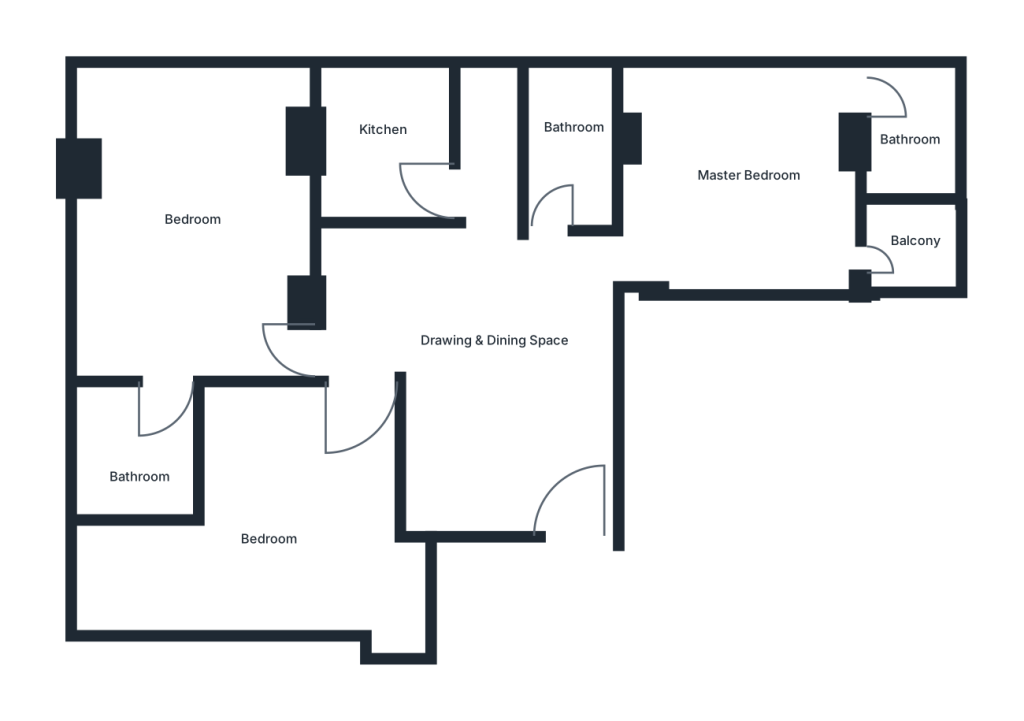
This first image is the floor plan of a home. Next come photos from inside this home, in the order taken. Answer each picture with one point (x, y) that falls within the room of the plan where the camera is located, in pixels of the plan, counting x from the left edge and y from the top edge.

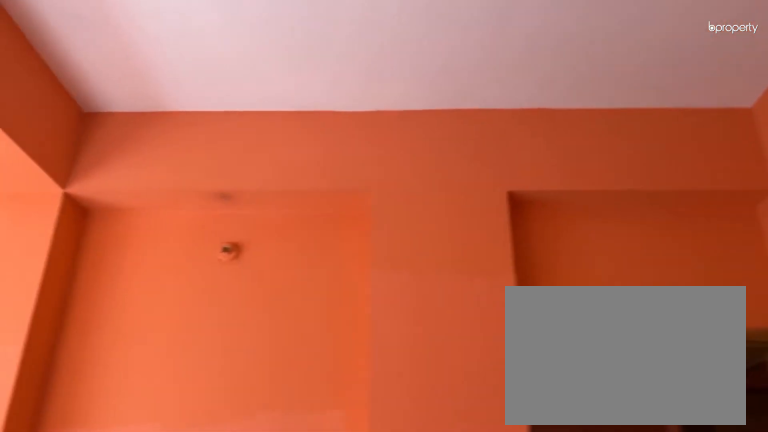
(185, 221)
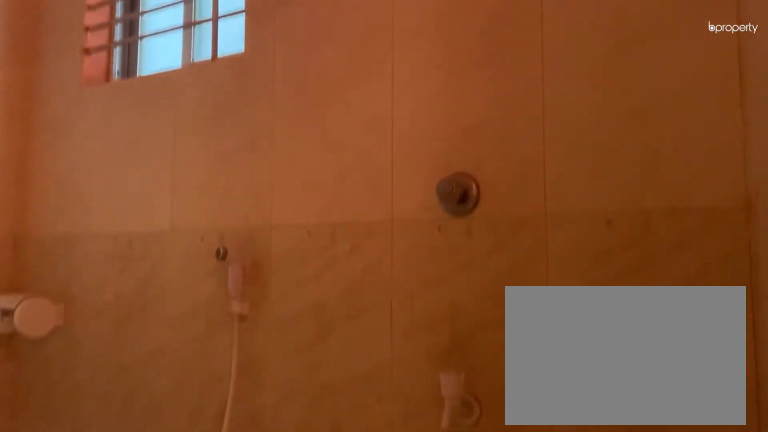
(154, 479)
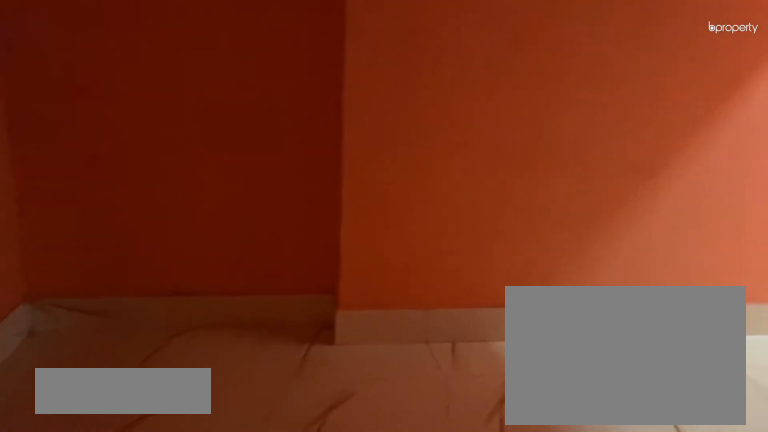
(329, 486)
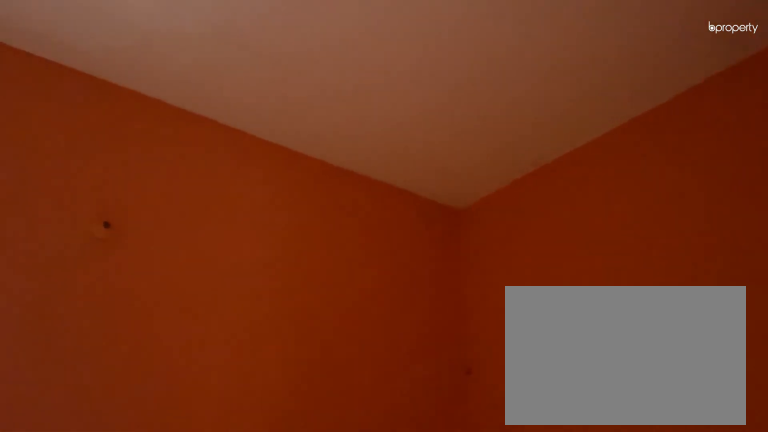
(314, 498)
